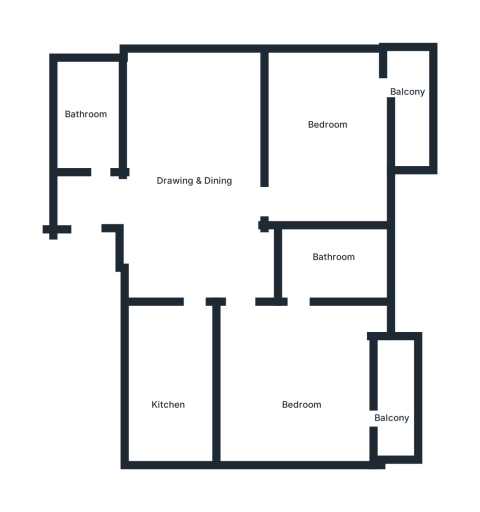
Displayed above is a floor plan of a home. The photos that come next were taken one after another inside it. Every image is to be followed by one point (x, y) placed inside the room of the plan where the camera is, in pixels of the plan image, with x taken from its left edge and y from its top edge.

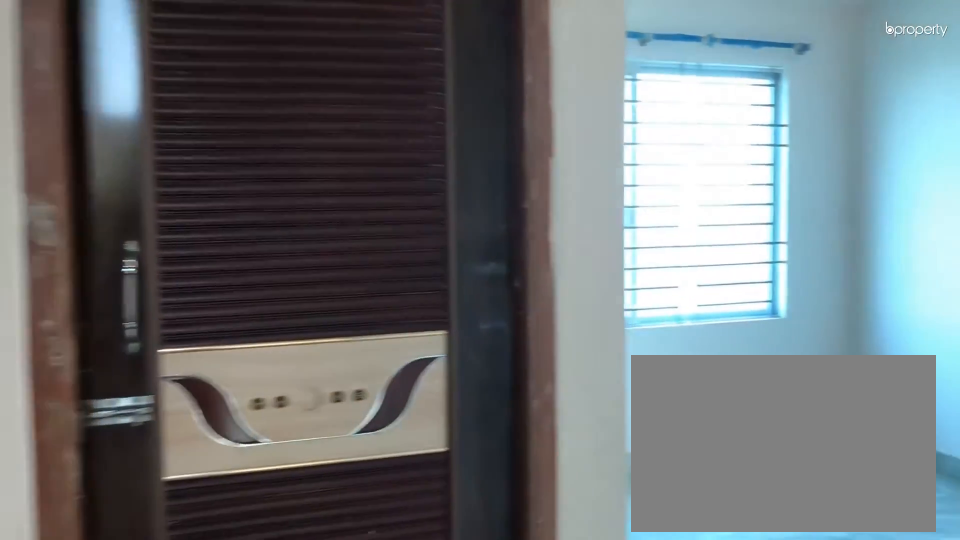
(188, 205)
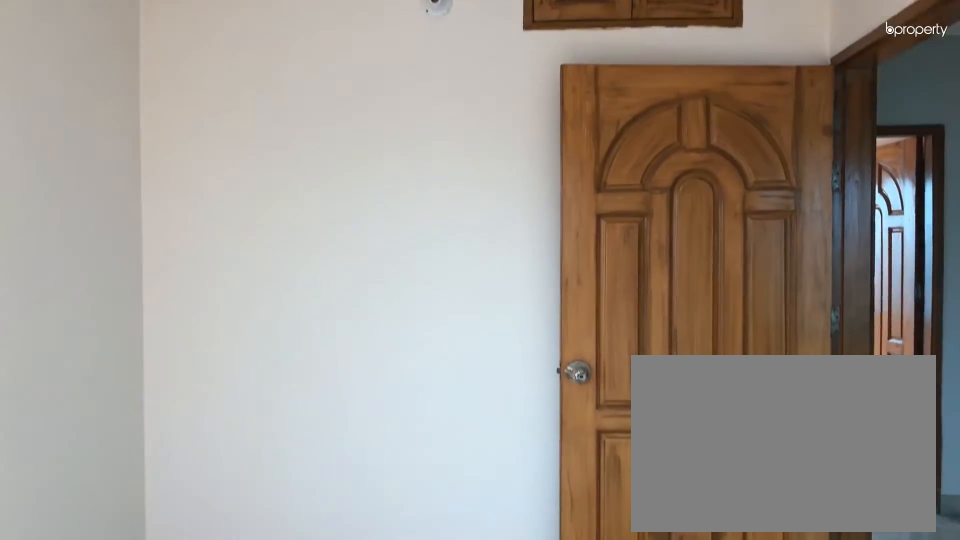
(330, 129)
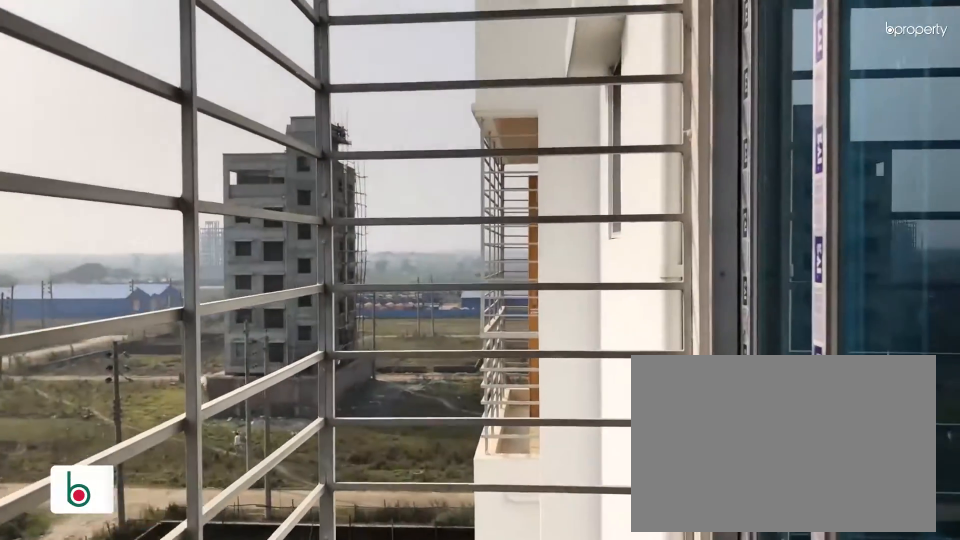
(412, 102)
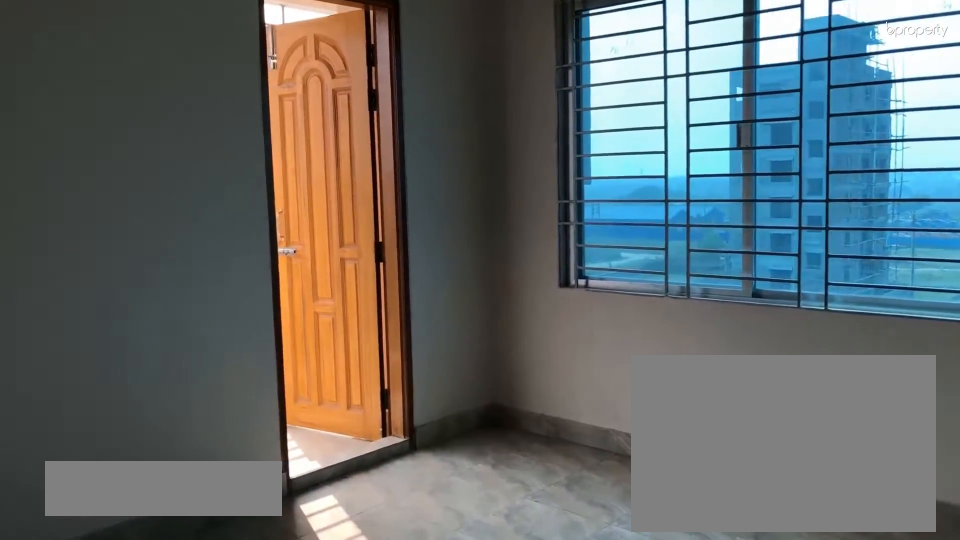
(299, 387)
